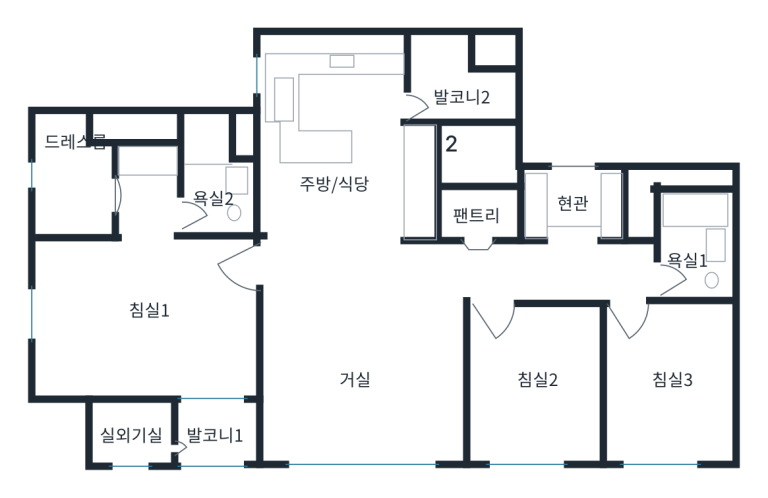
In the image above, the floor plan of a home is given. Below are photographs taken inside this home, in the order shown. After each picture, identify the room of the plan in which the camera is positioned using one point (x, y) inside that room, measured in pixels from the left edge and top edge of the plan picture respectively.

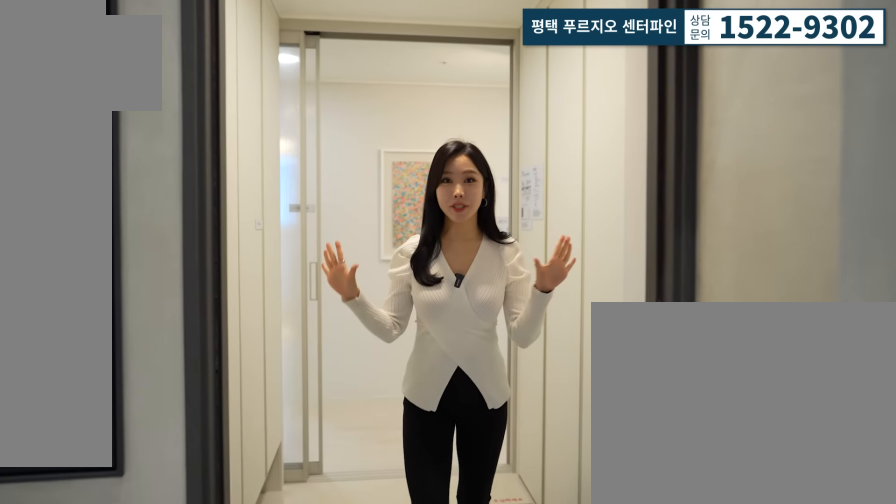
(576, 205)
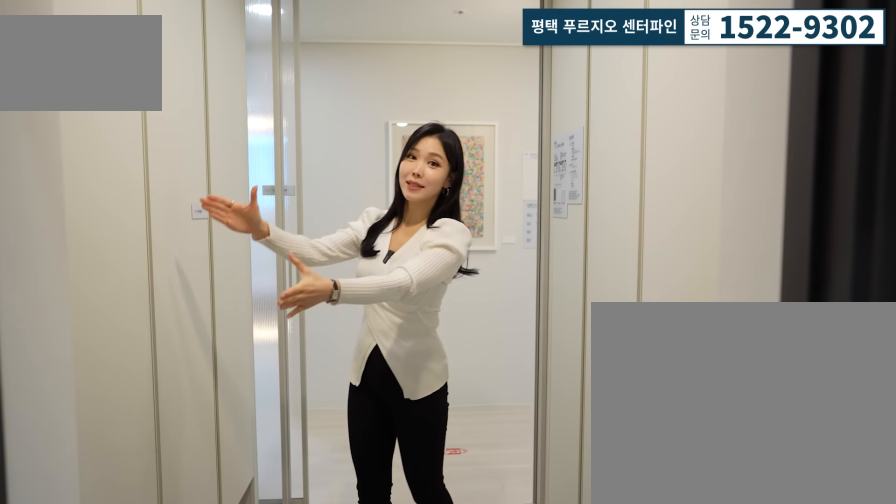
(581, 195)
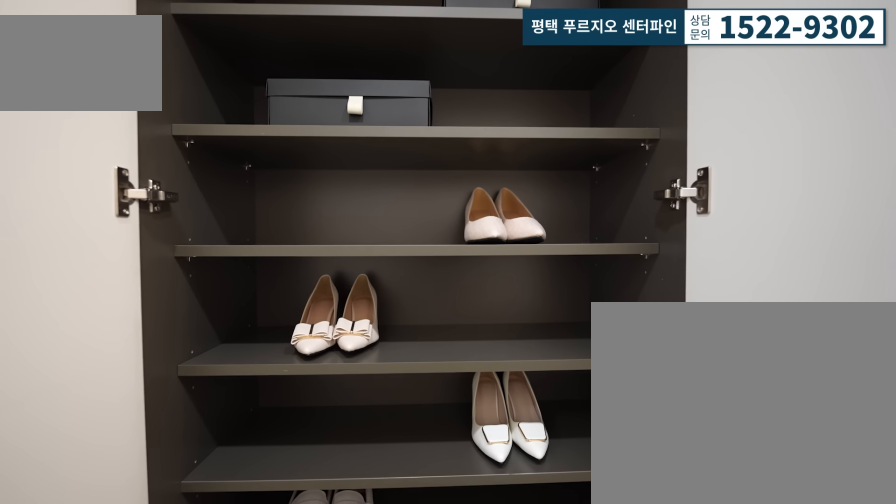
(576, 207)
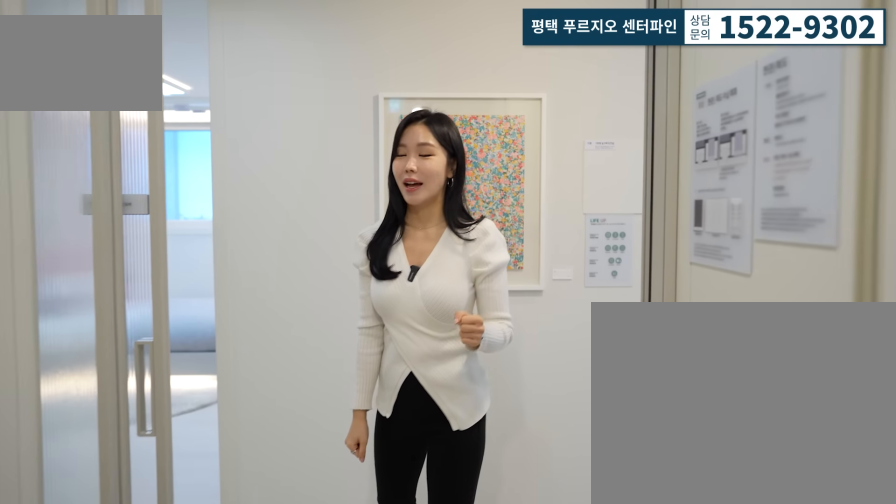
(576, 207)
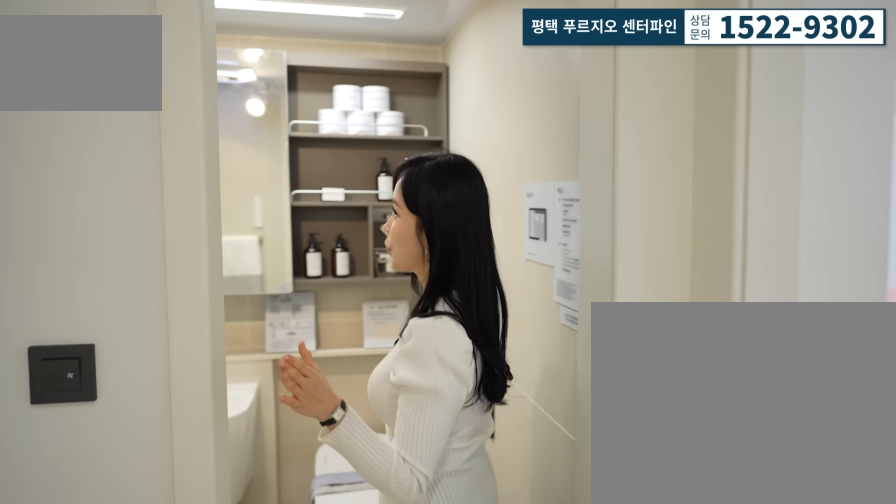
(685, 255)
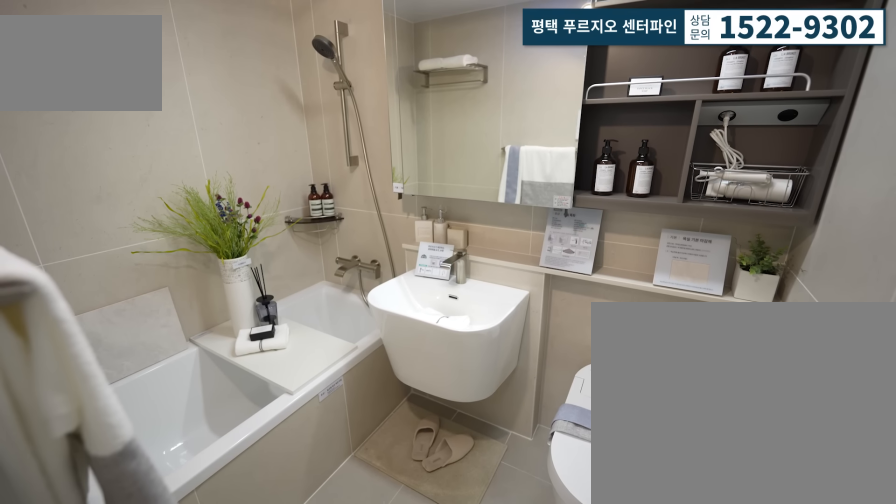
(686, 255)
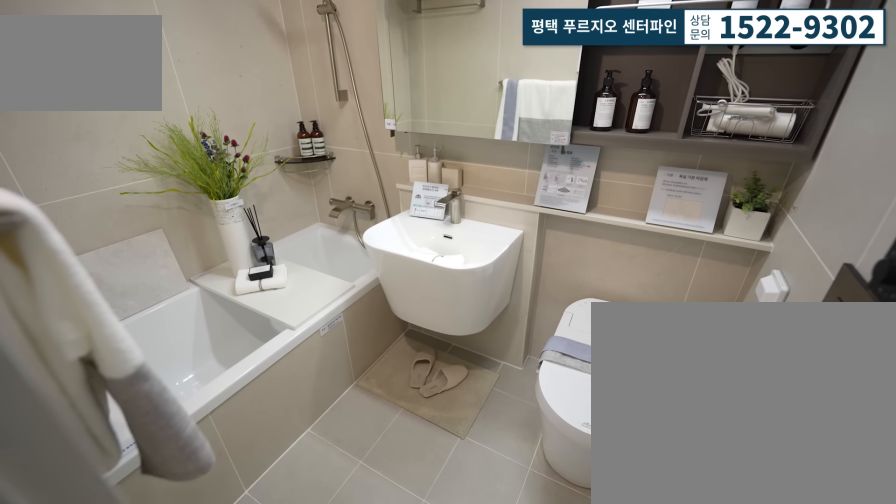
(710, 278)
